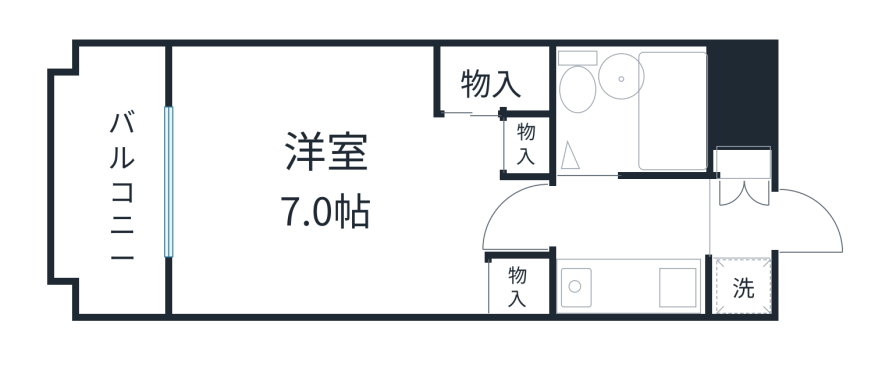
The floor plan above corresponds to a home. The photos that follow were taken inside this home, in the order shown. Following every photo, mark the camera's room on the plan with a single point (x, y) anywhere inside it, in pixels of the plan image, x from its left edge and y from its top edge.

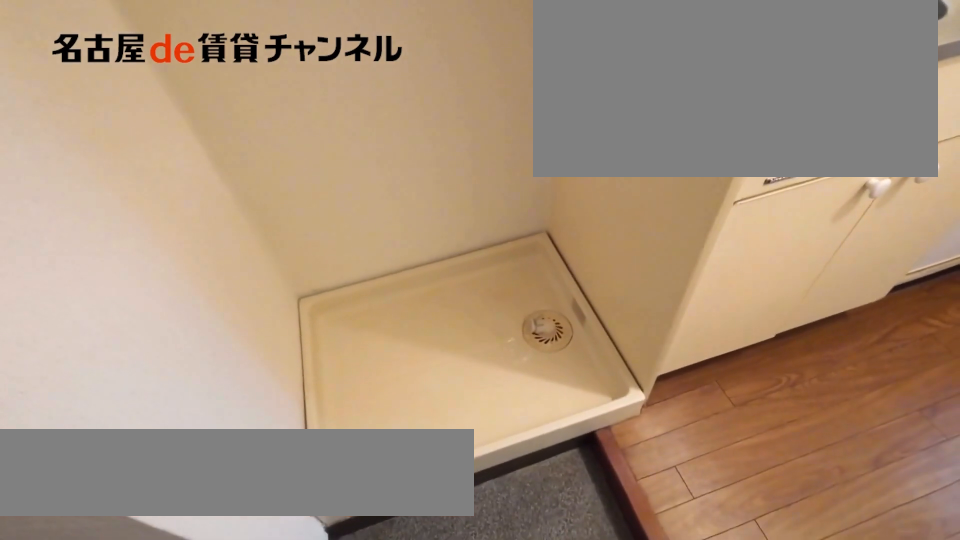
(740, 285)
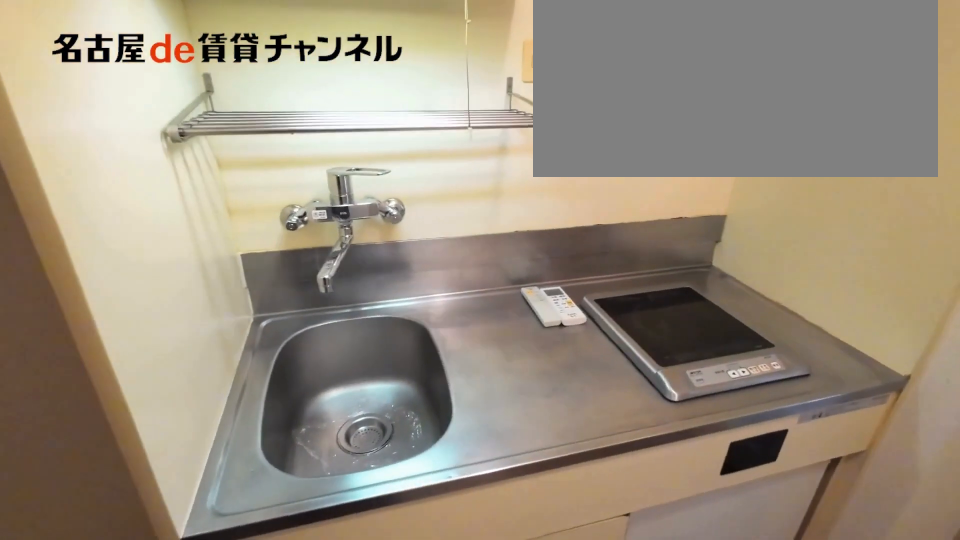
(628, 288)
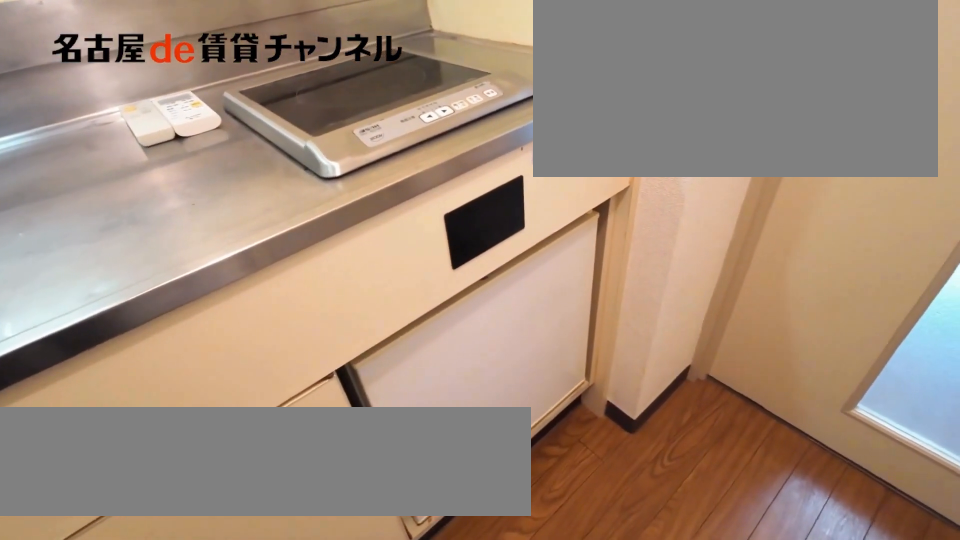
(628, 288)
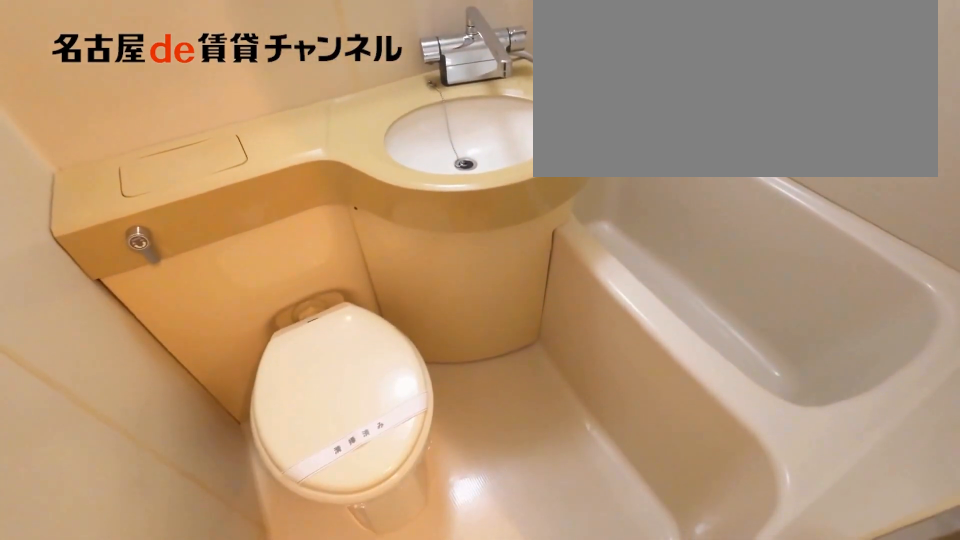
(633, 109)
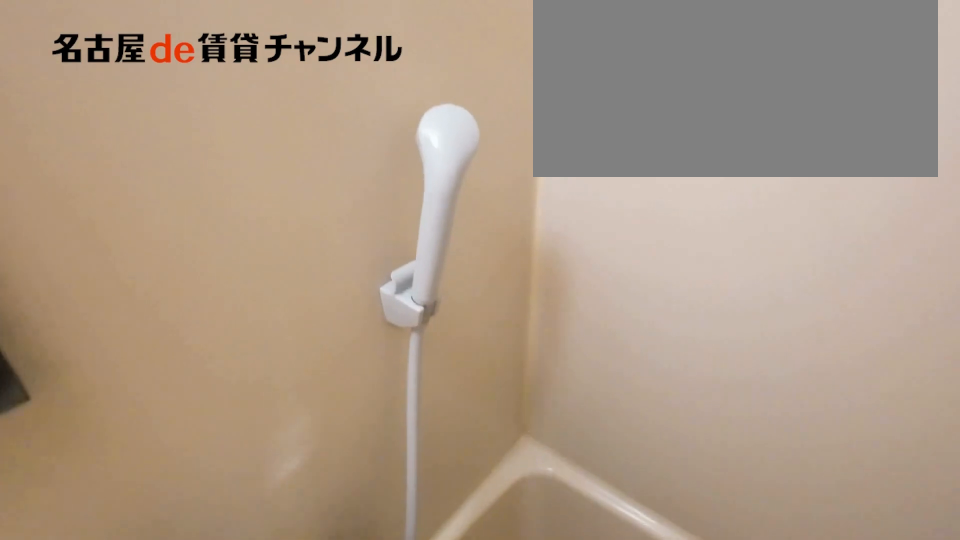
(633, 109)
